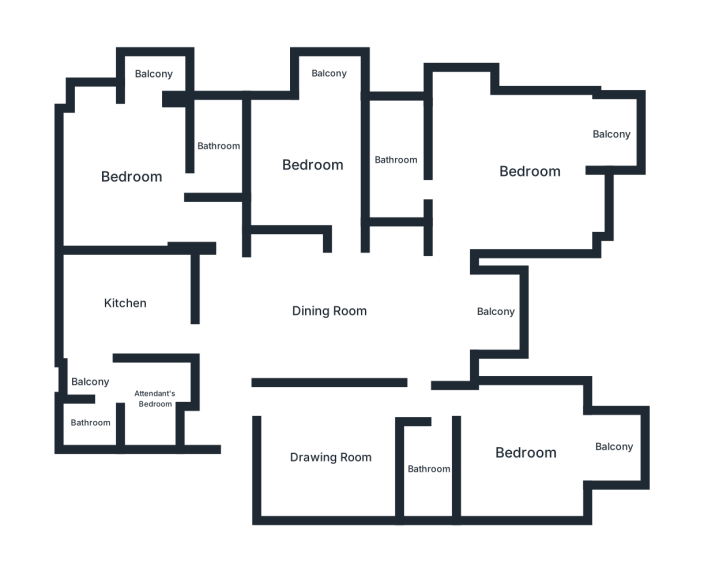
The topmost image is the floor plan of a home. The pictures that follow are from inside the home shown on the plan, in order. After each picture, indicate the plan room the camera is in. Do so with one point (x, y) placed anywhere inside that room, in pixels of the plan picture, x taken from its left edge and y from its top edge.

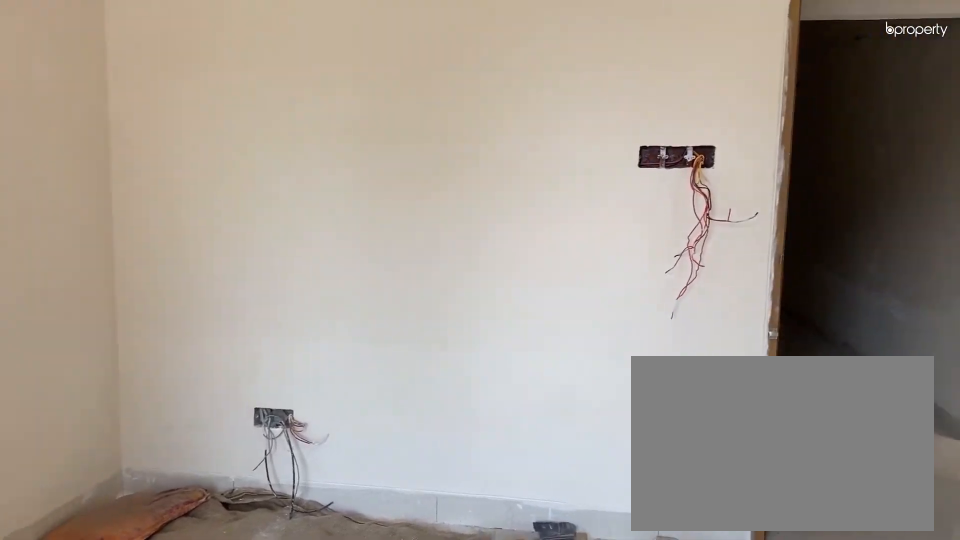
(521, 451)
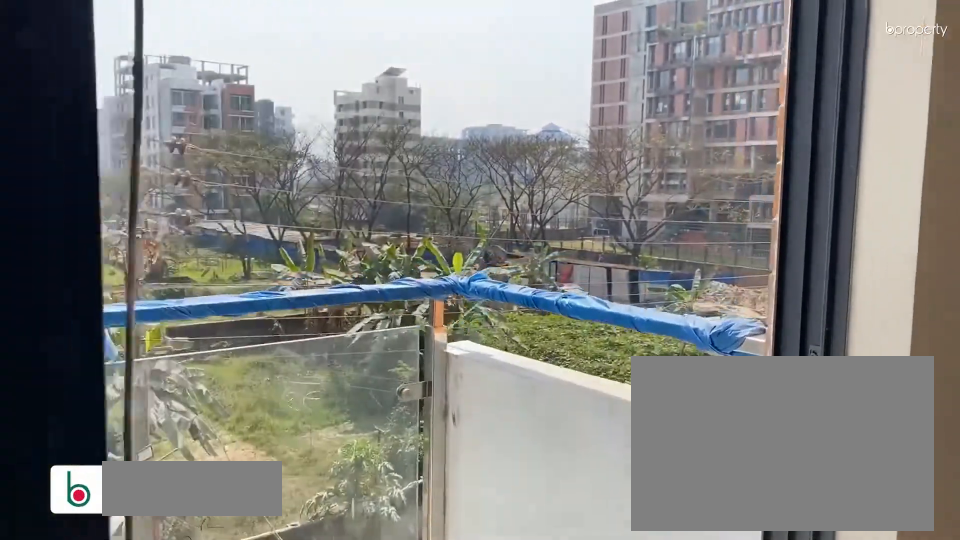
(616, 446)
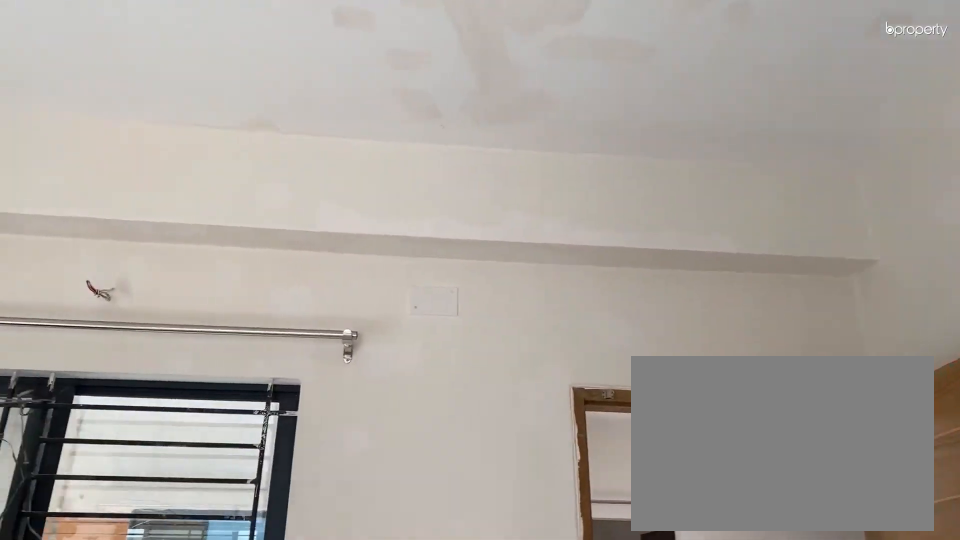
(528, 169)
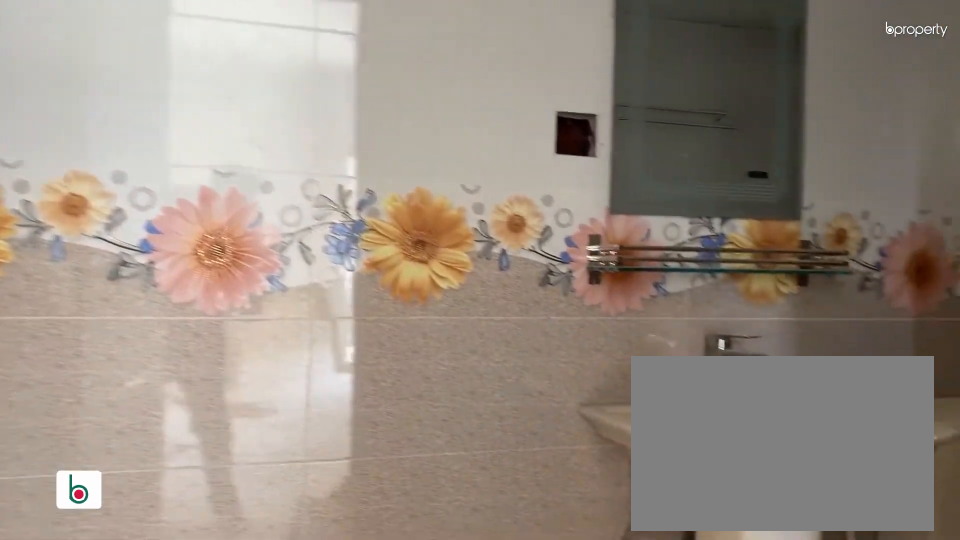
(397, 159)
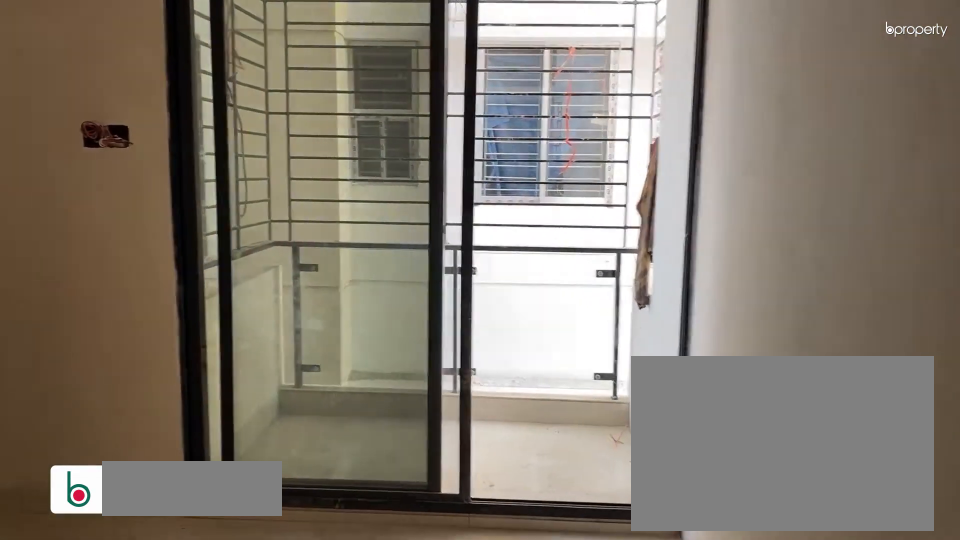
(312, 164)
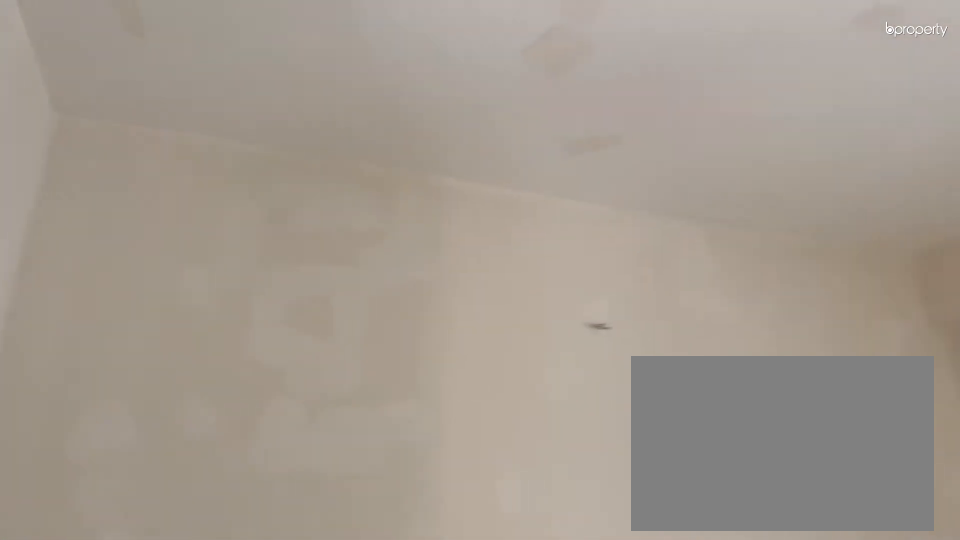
(312, 164)
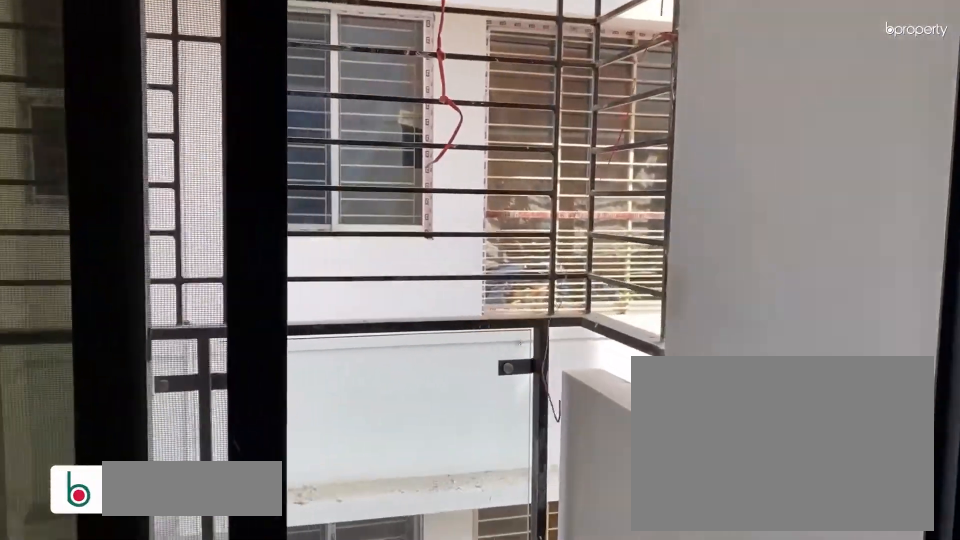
(329, 73)
